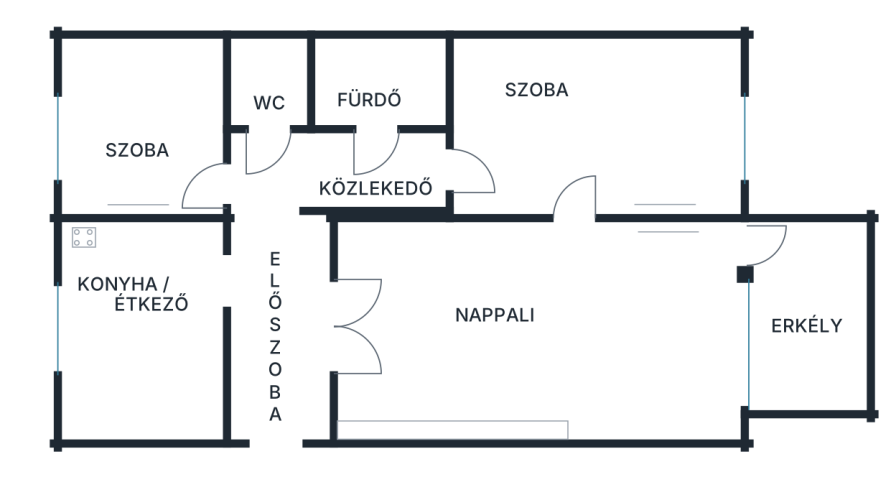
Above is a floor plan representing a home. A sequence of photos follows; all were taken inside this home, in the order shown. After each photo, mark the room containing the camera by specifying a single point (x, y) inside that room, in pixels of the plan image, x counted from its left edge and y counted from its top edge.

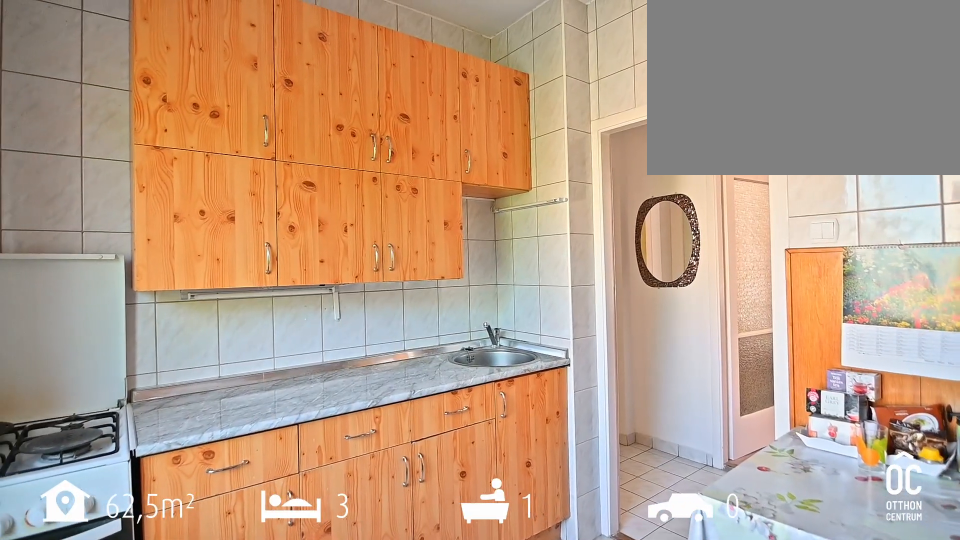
(139, 329)
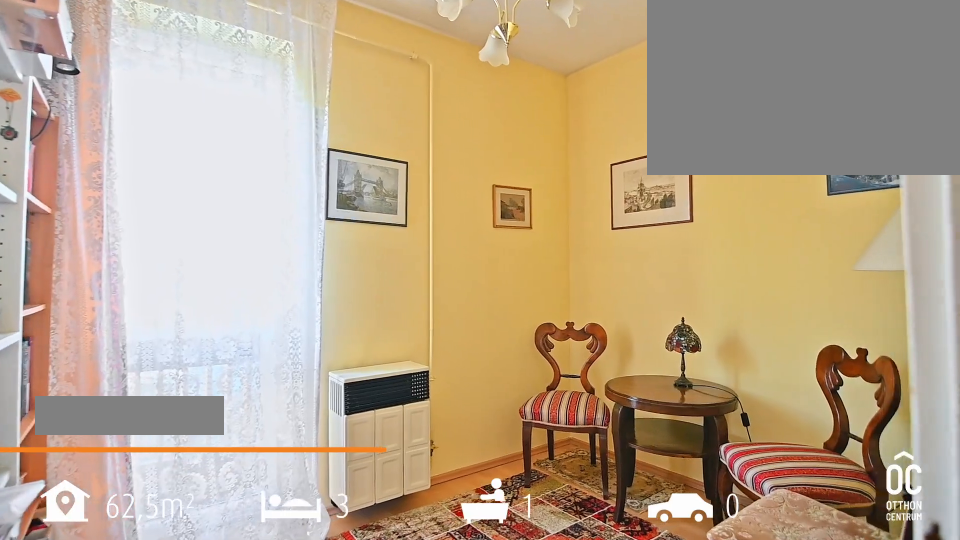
(139, 130)
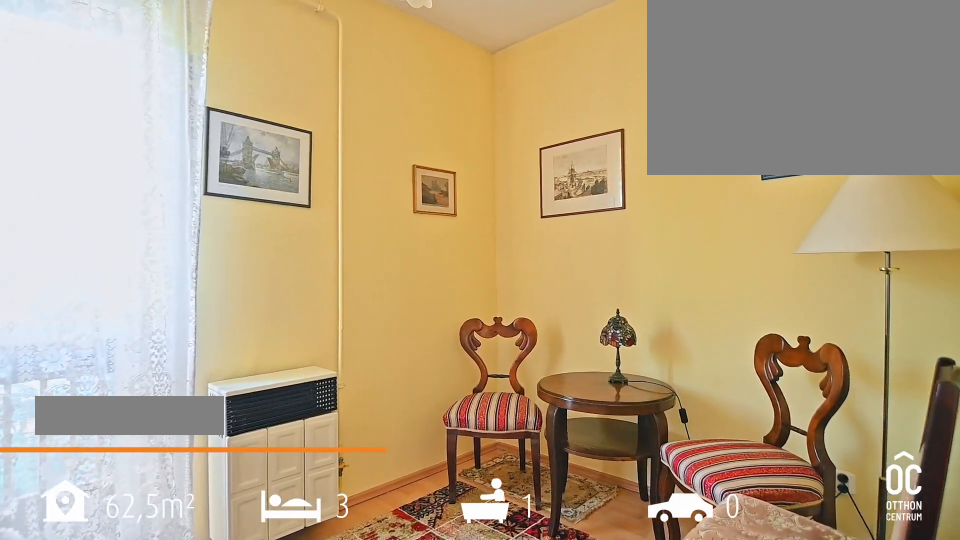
(139, 130)
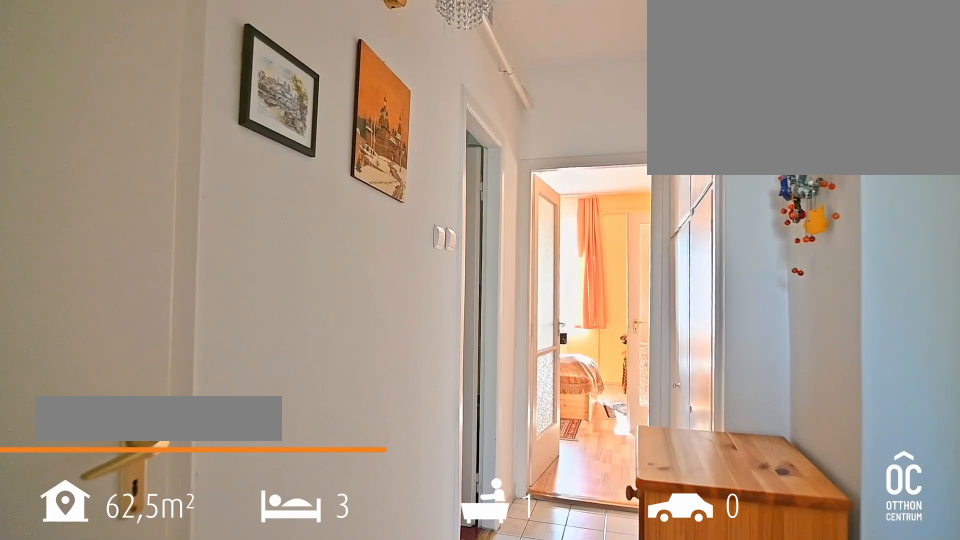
(337, 170)
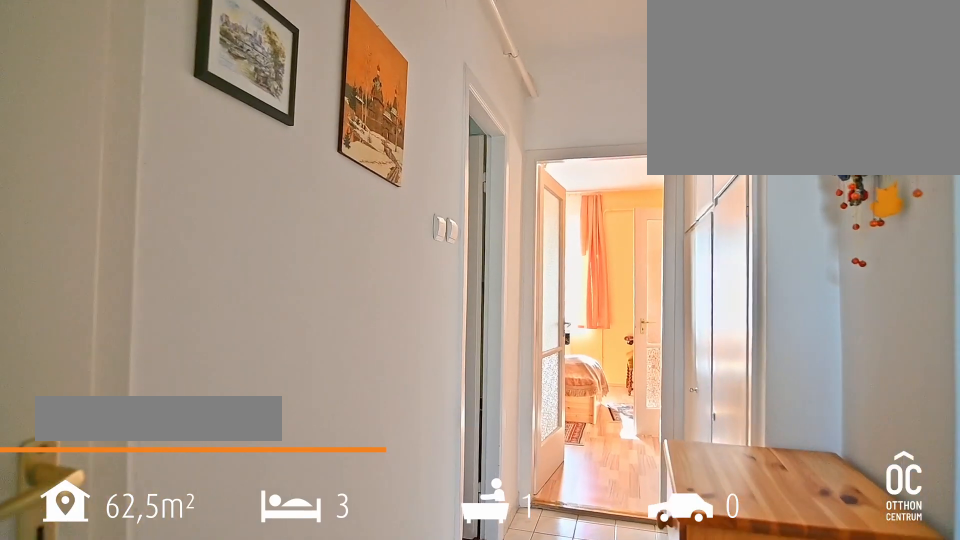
(337, 170)
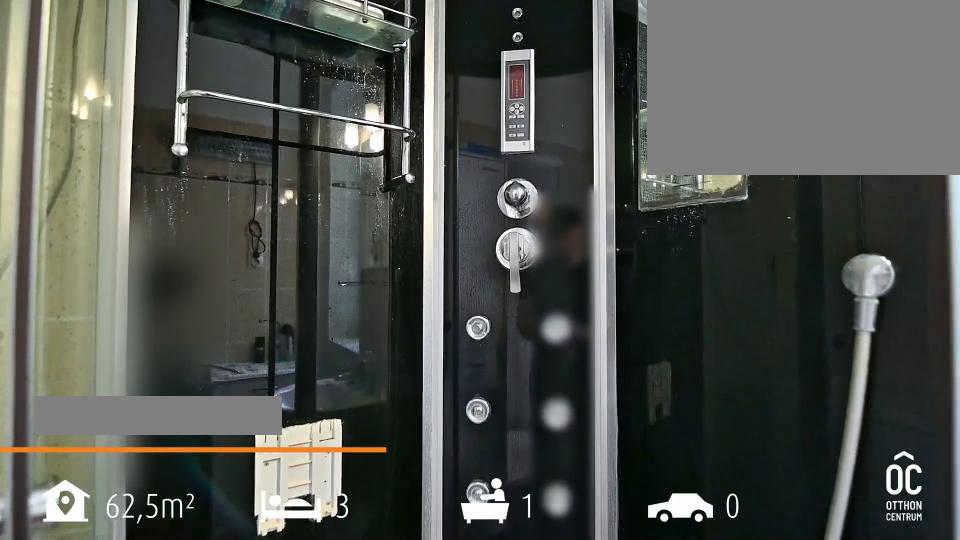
(375, 82)
